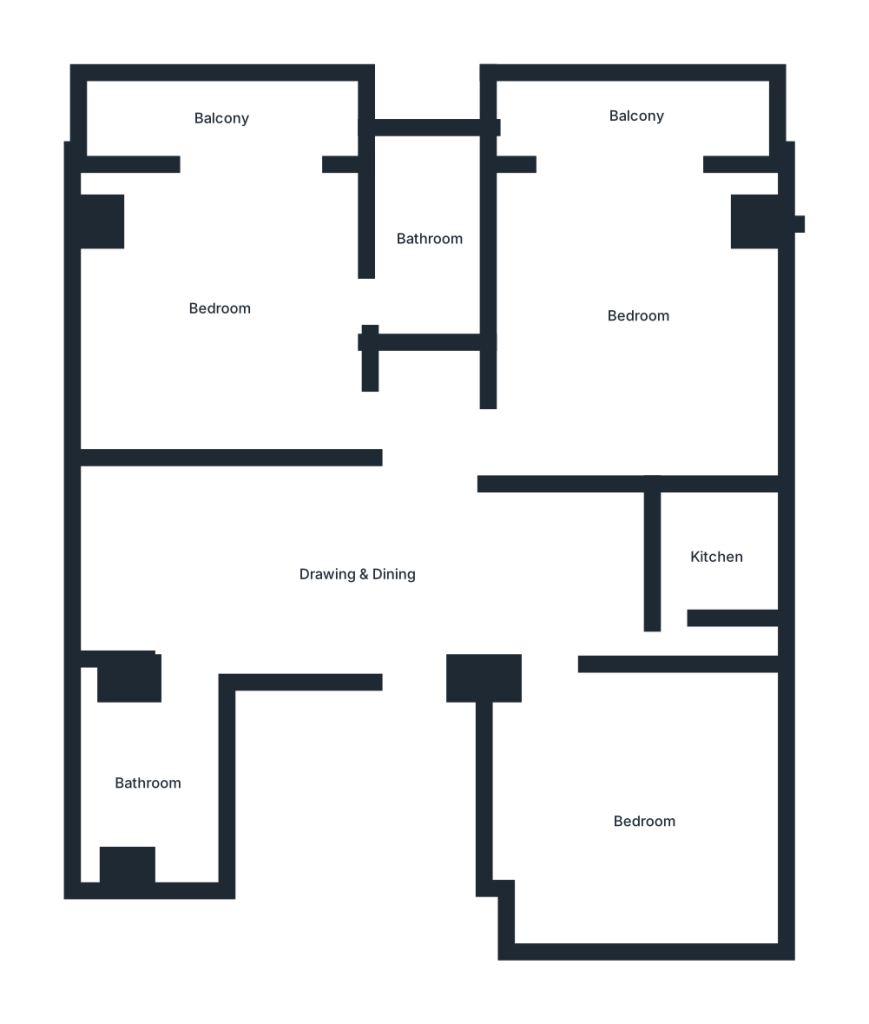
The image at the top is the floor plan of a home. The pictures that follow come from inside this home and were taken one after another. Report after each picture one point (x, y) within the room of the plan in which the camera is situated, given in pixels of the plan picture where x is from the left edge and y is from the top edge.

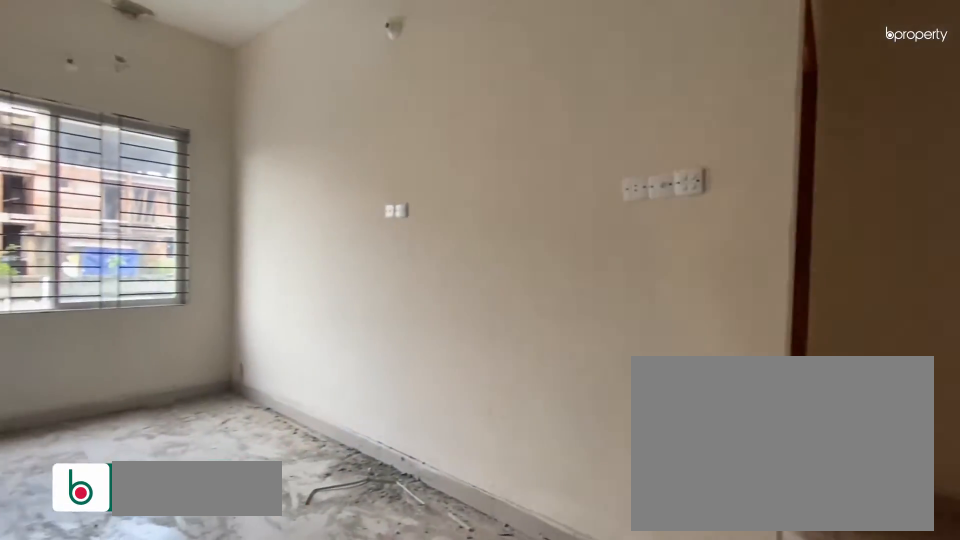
(360, 573)
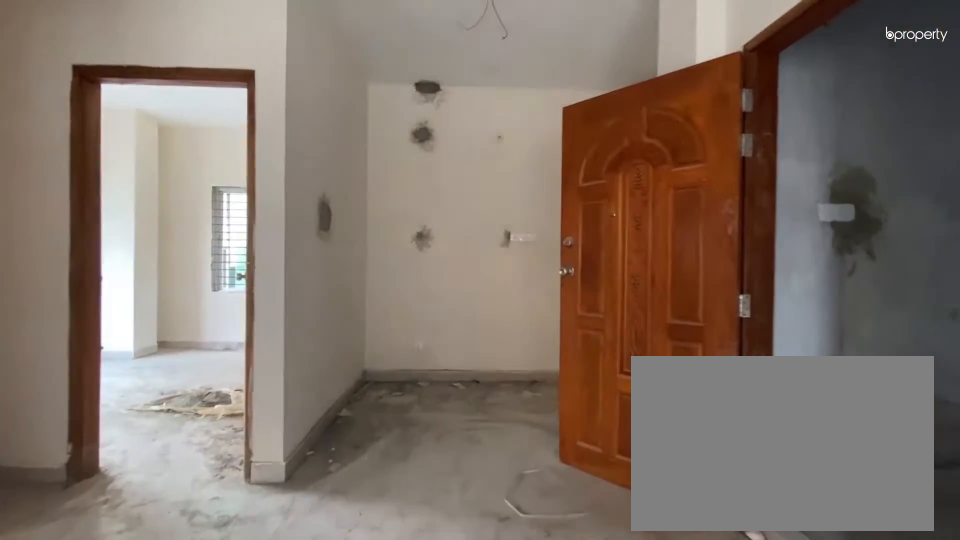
(360, 573)
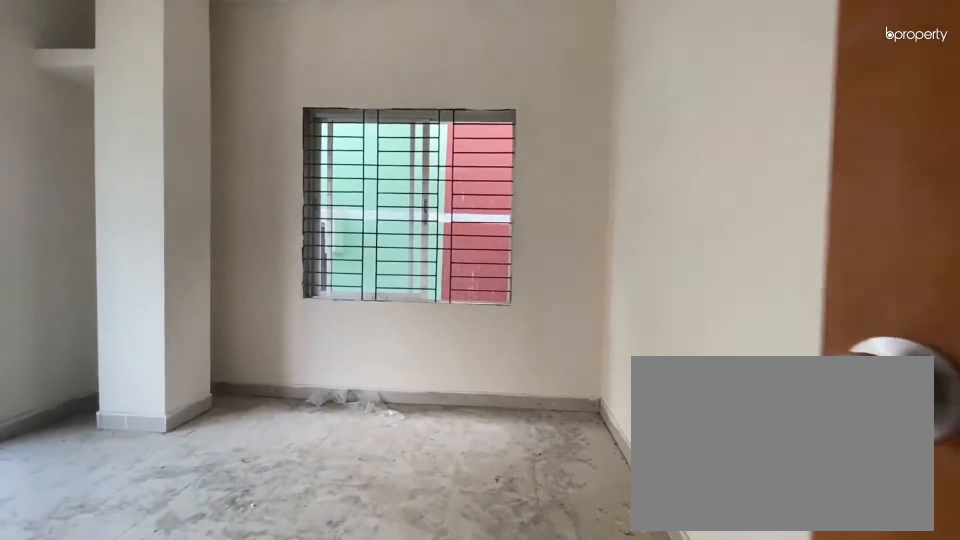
(634, 317)
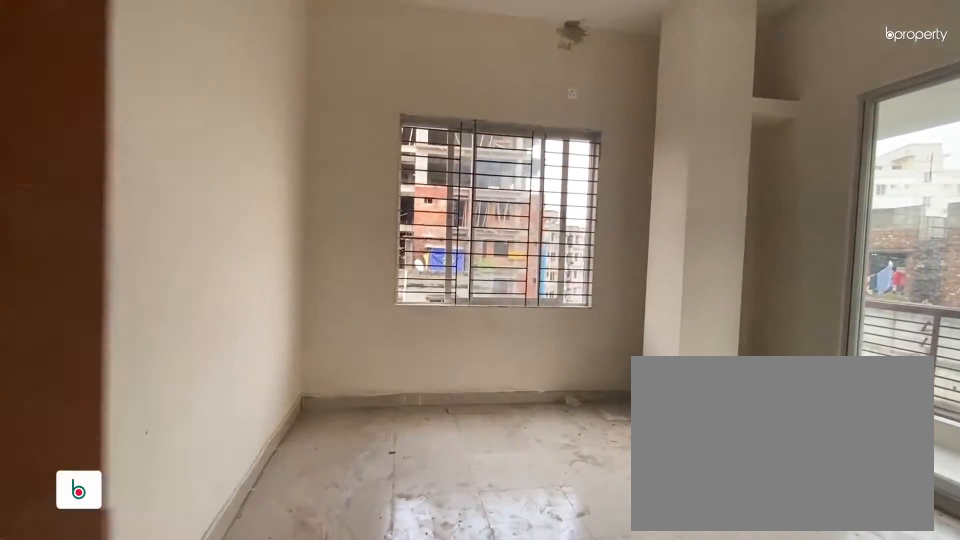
(219, 308)
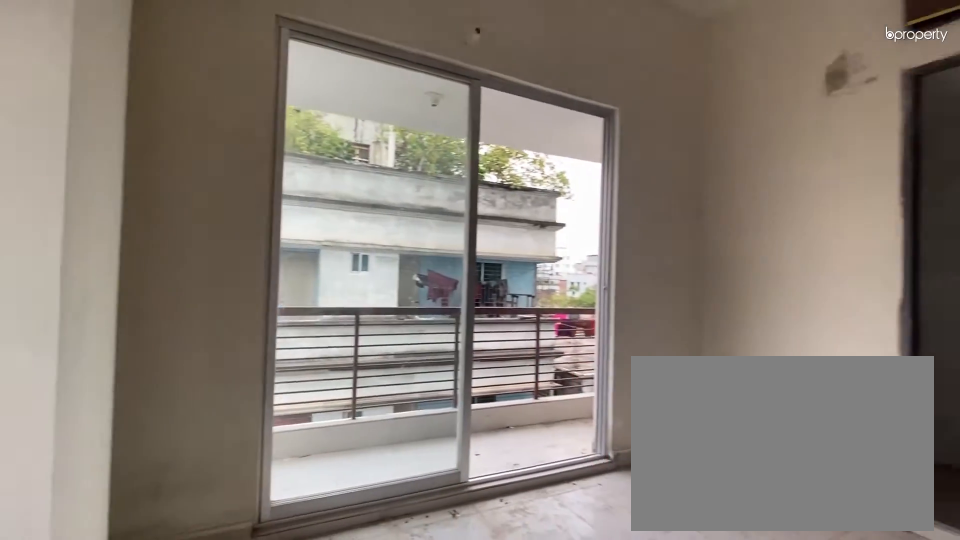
(219, 308)
